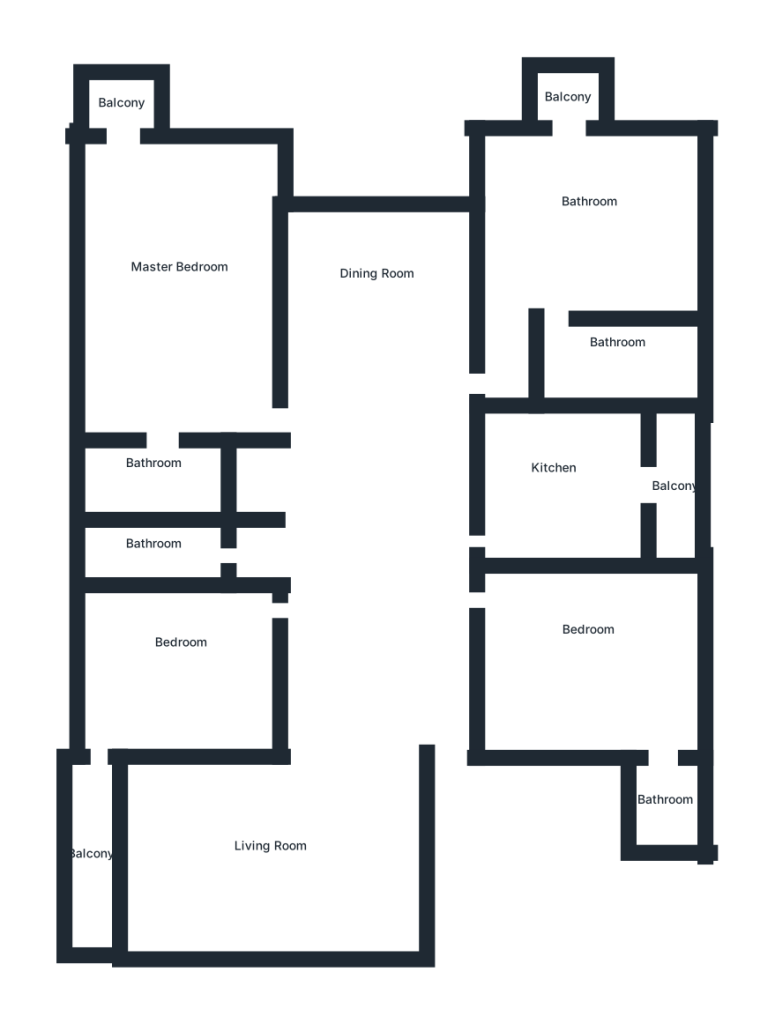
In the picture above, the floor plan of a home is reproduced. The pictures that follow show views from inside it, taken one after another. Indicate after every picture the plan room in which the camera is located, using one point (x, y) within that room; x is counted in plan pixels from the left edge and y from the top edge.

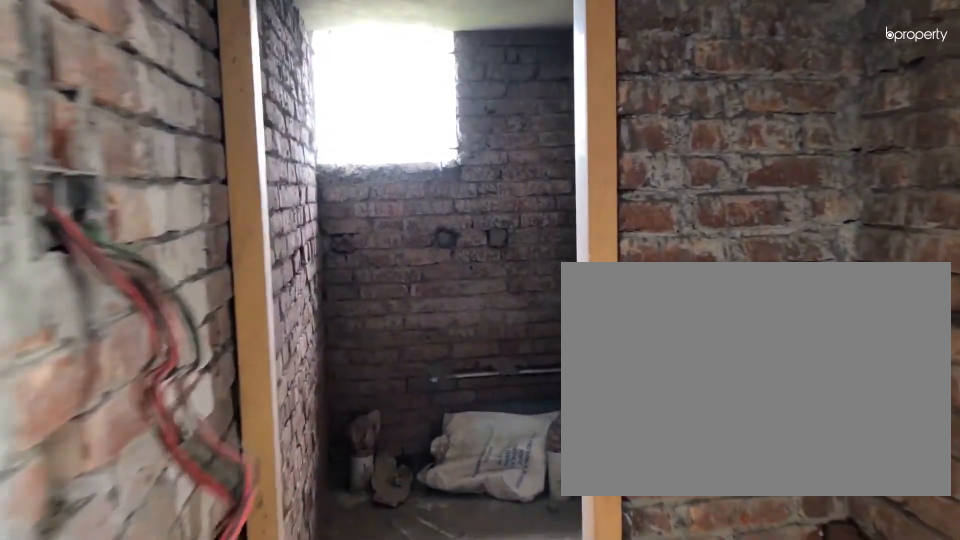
(276, 552)
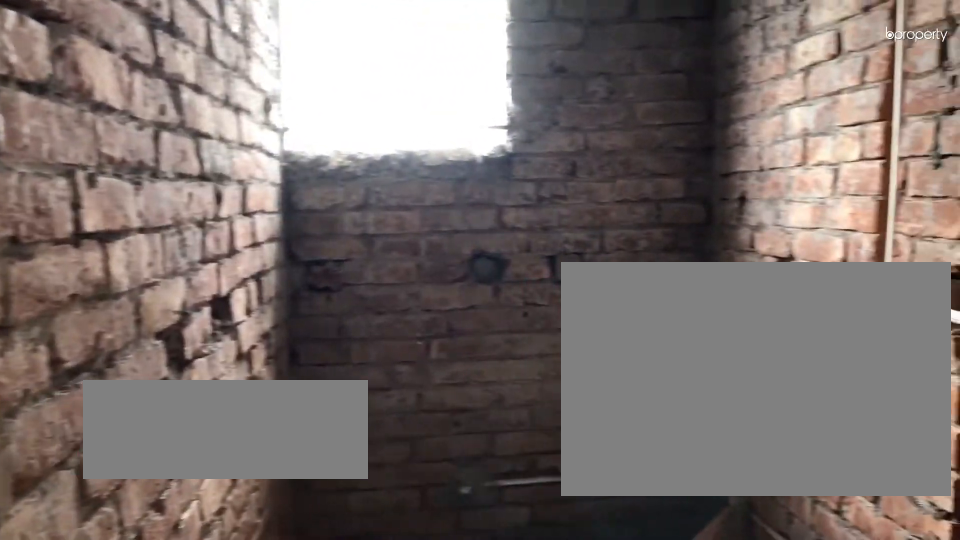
(158, 551)
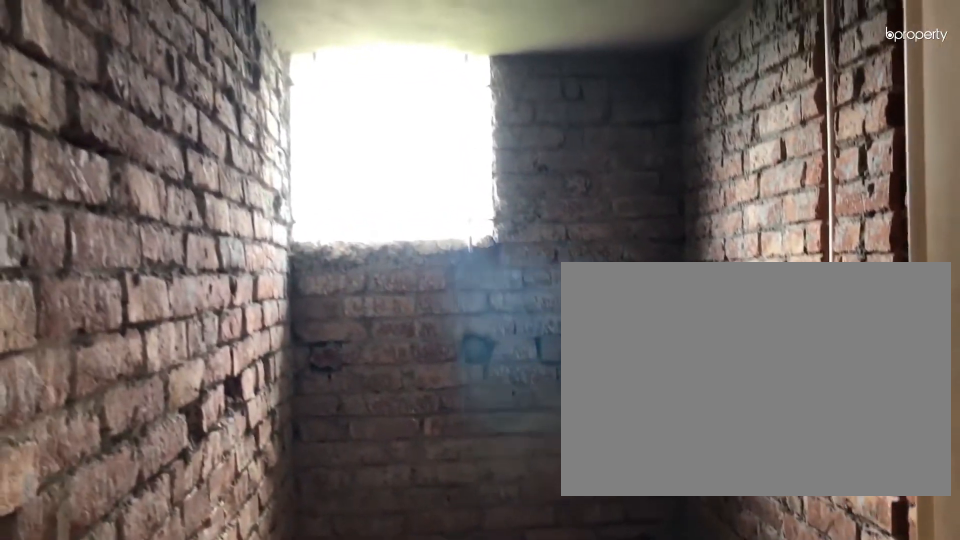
(158, 551)
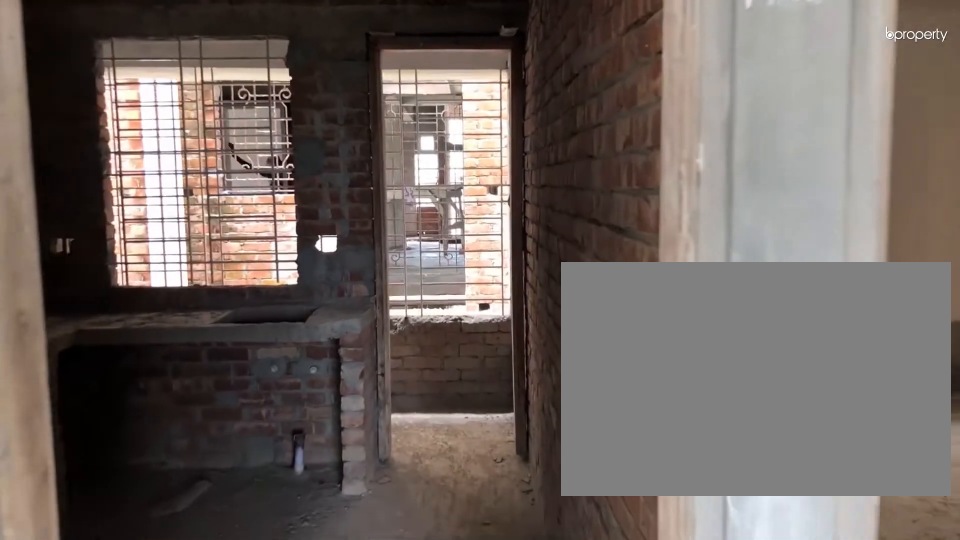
(457, 544)
